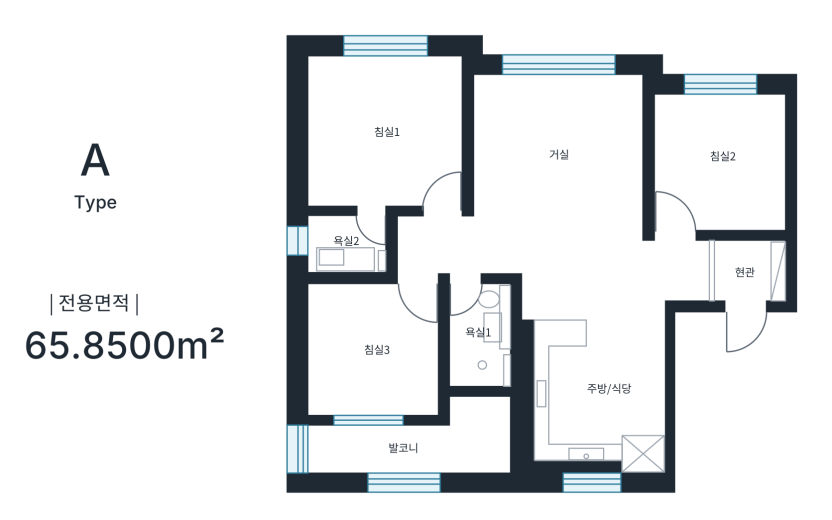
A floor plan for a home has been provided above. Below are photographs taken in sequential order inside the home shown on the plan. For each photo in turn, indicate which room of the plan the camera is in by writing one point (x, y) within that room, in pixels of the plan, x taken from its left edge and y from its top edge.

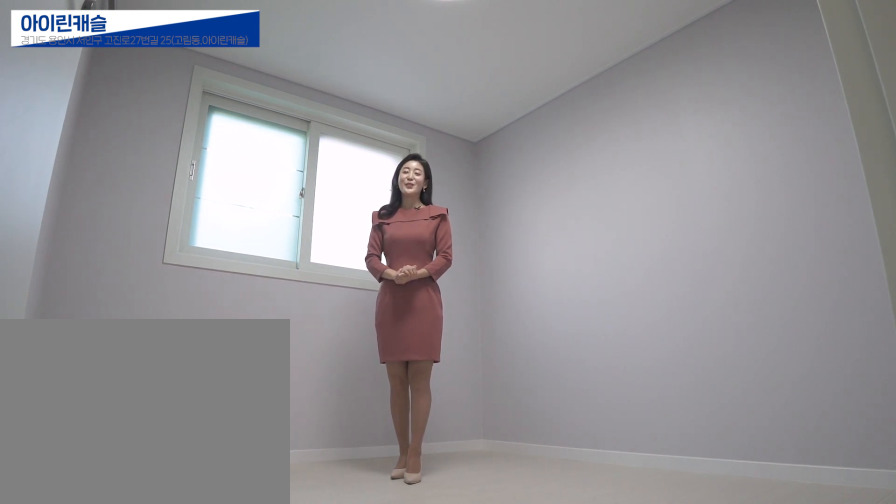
(723, 156)
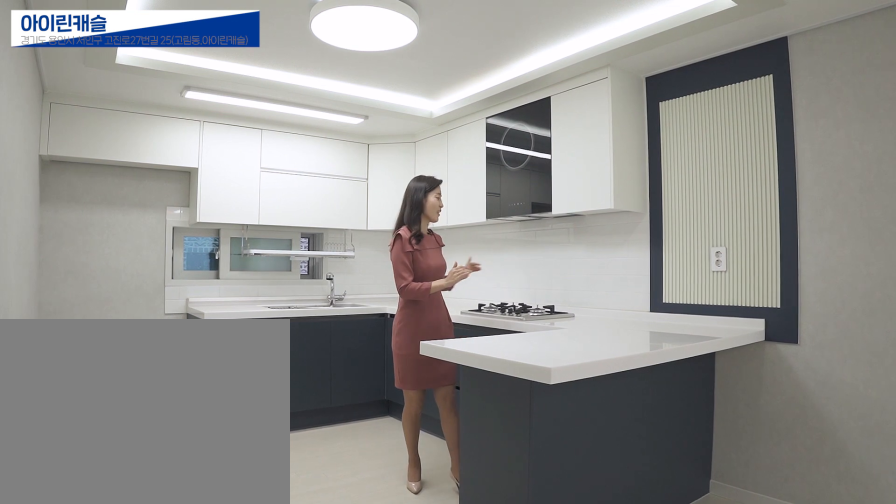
(598, 392)
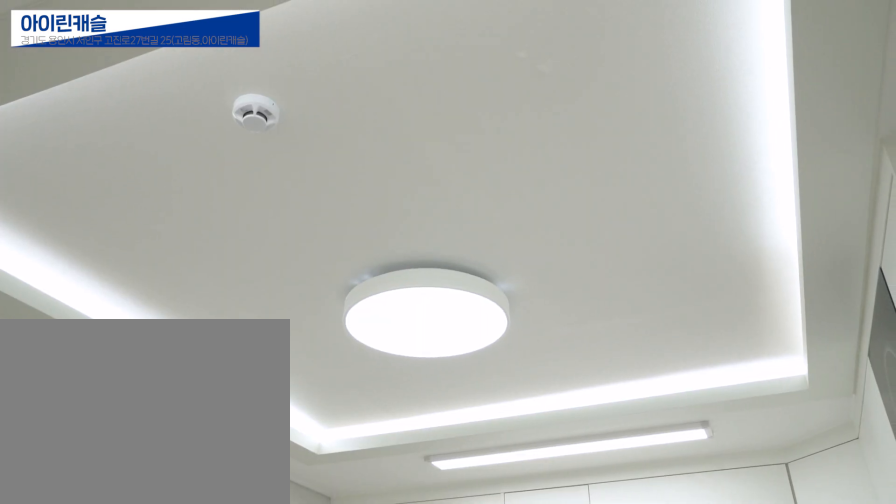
(598, 392)
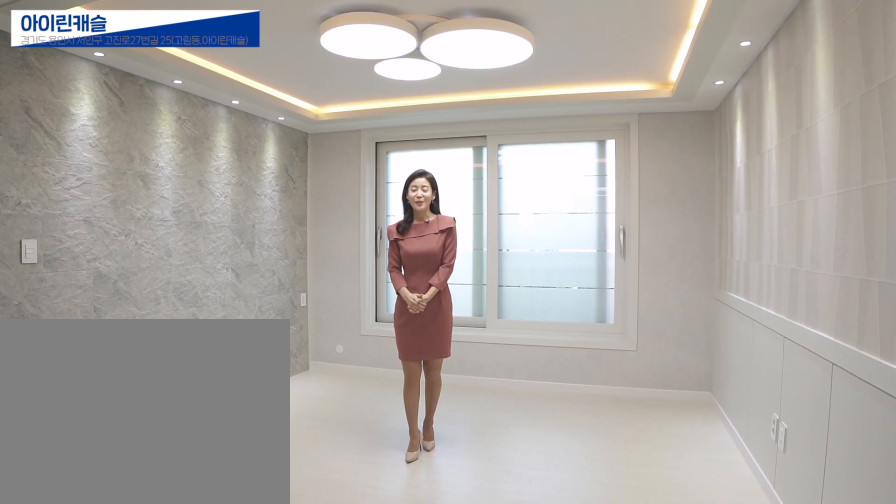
(562, 162)
